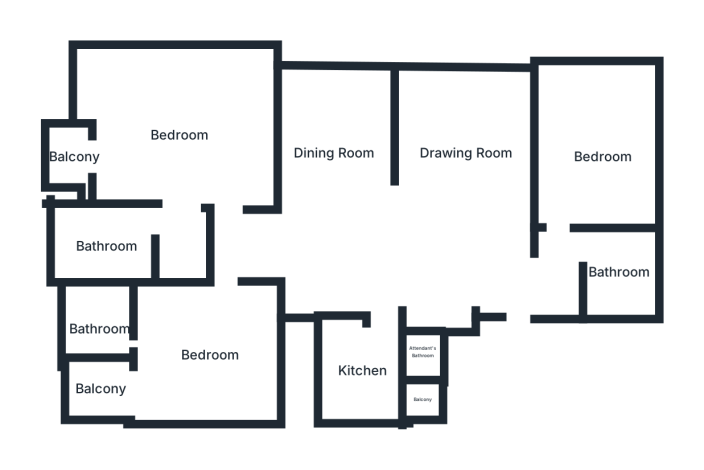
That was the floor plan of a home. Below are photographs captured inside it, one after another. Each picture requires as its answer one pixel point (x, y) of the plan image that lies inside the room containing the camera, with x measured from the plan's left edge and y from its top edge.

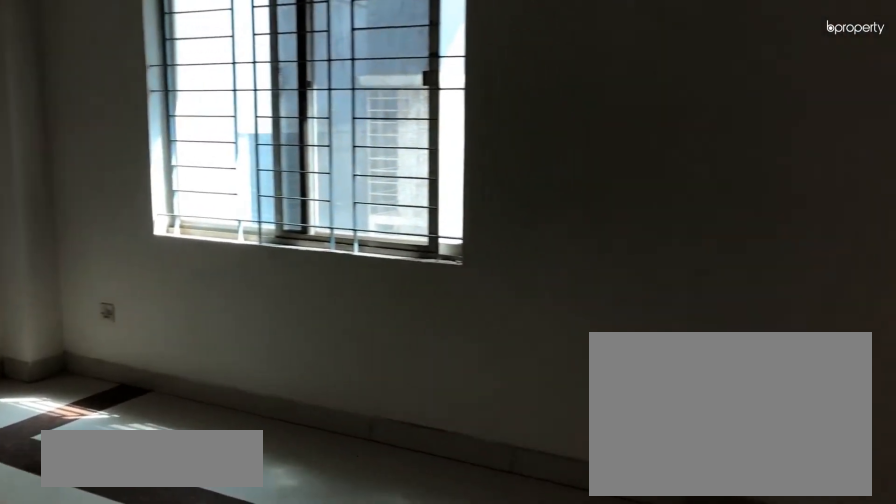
(602, 153)
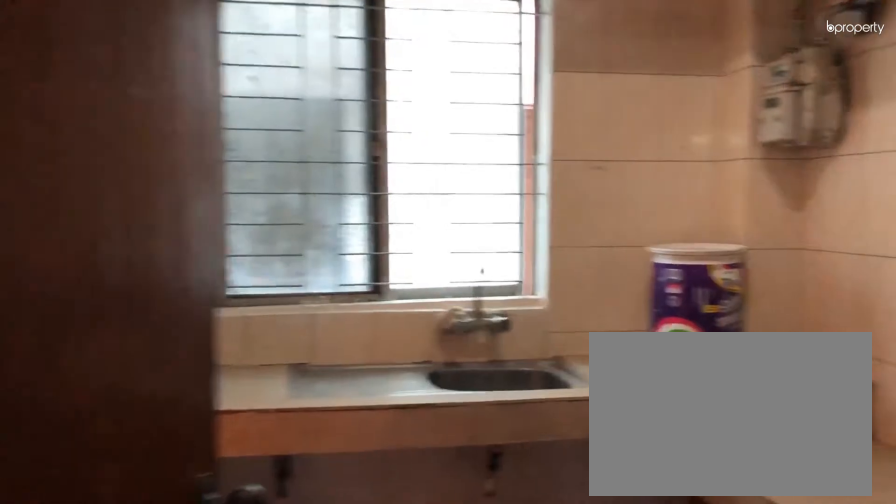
(367, 368)
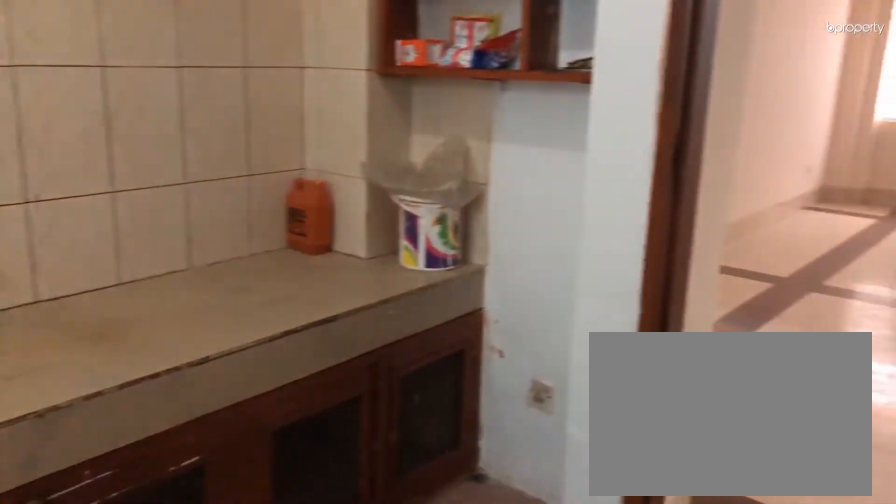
(365, 368)
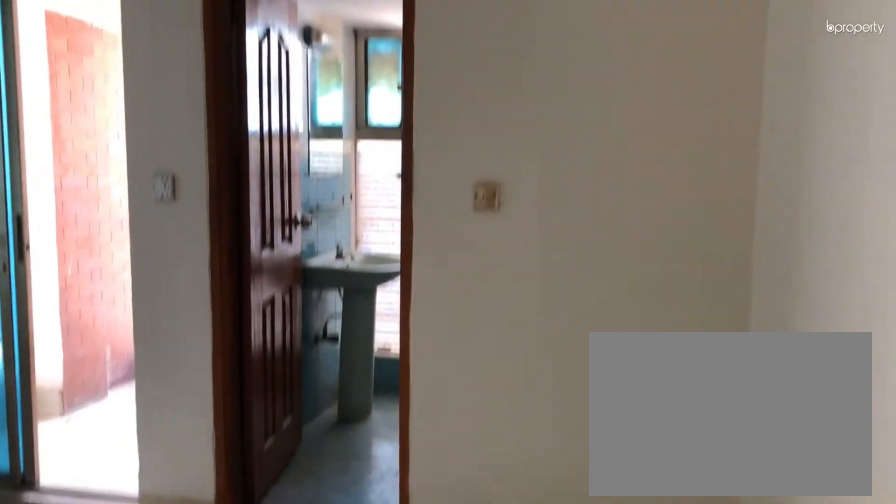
(208, 353)
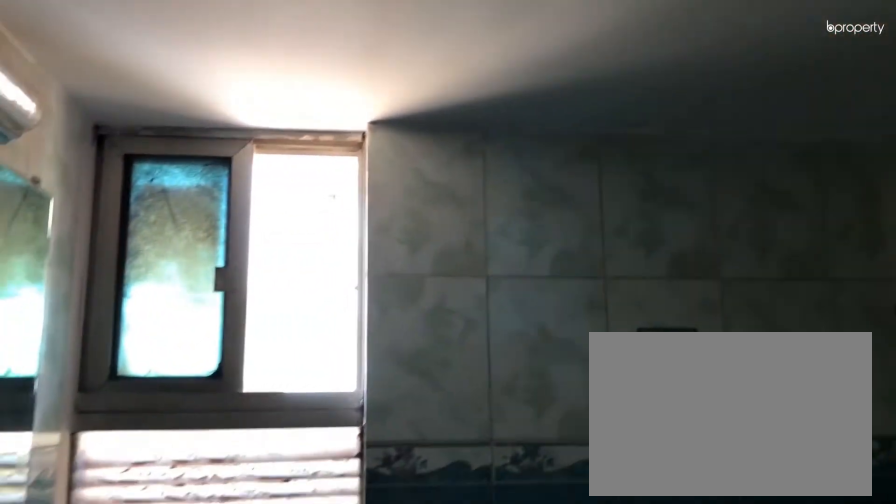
(101, 326)
